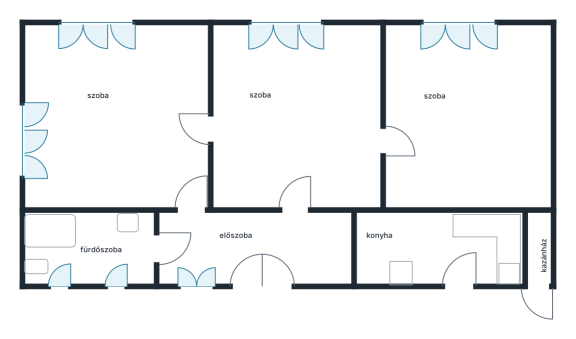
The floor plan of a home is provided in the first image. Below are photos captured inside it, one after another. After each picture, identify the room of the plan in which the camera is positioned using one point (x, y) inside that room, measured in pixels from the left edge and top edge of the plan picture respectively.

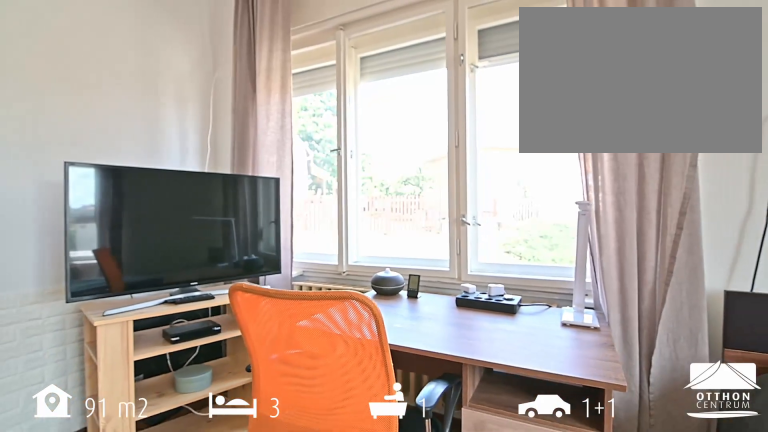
(117, 121)
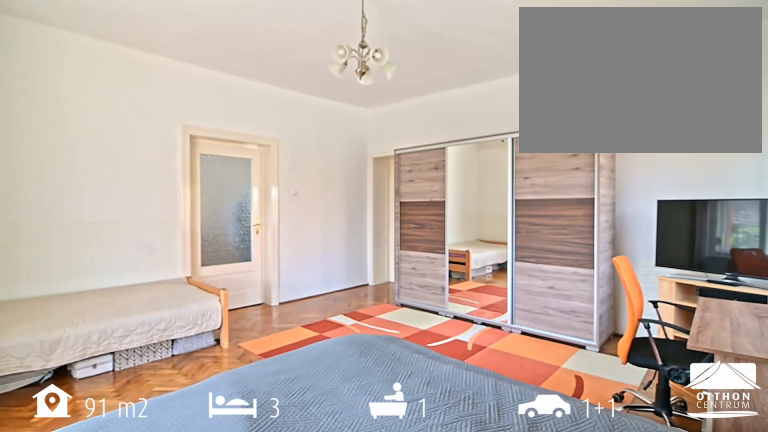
(117, 121)
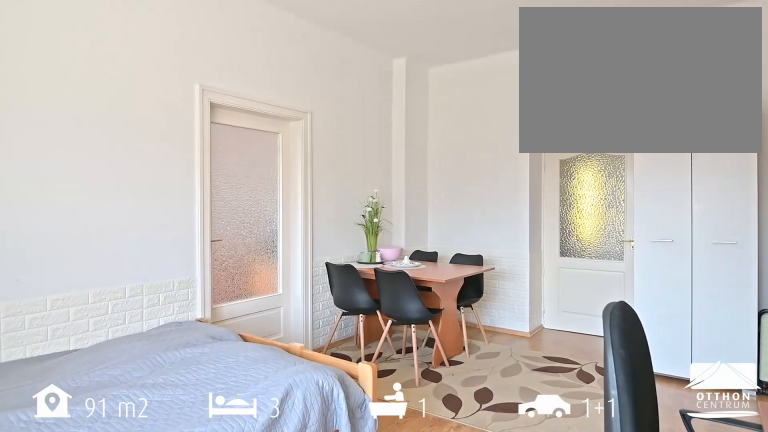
(292, 124)
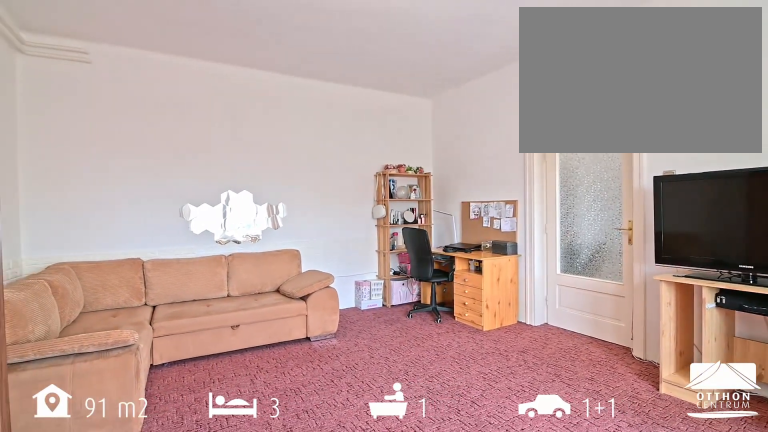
(470, 118)
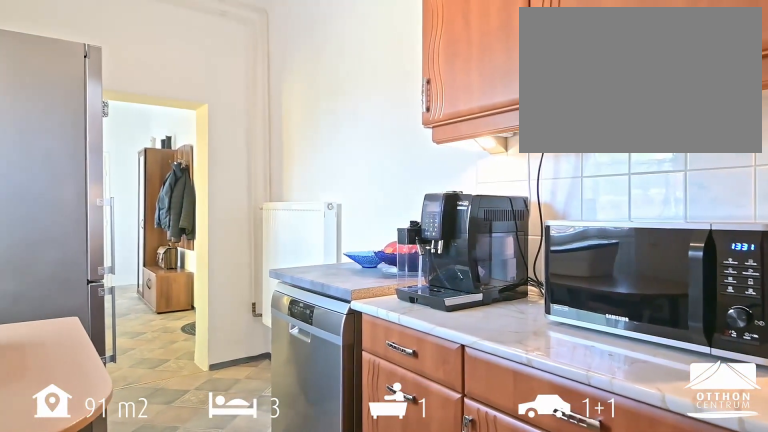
(434, 251)
